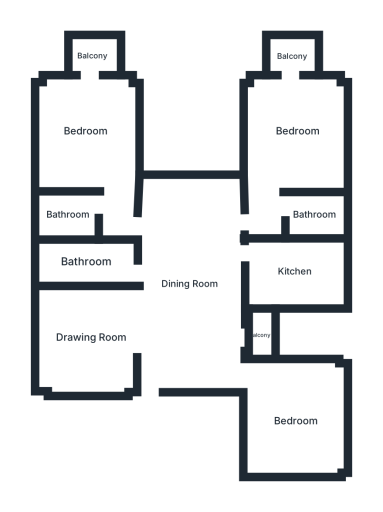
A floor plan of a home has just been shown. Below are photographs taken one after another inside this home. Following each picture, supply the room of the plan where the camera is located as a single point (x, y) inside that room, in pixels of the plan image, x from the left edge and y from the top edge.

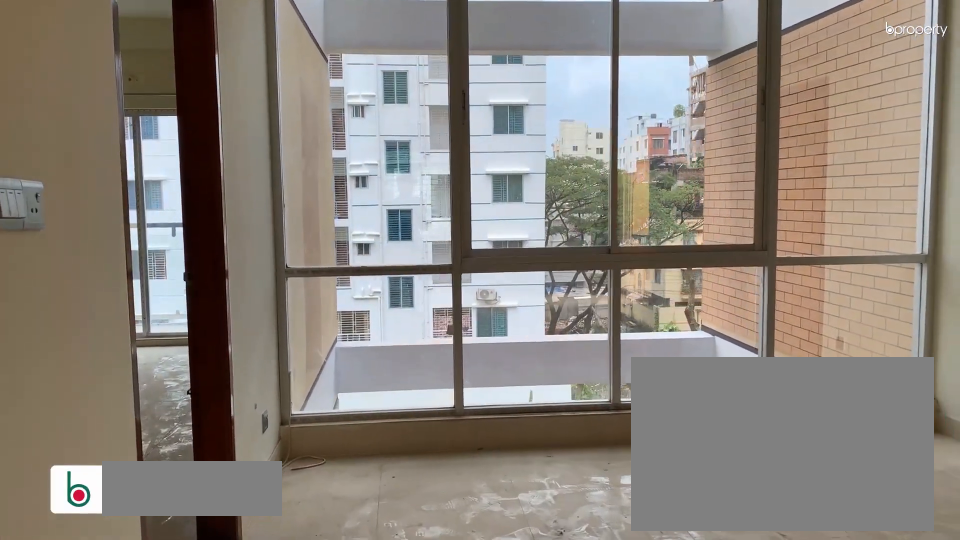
(187, 282)
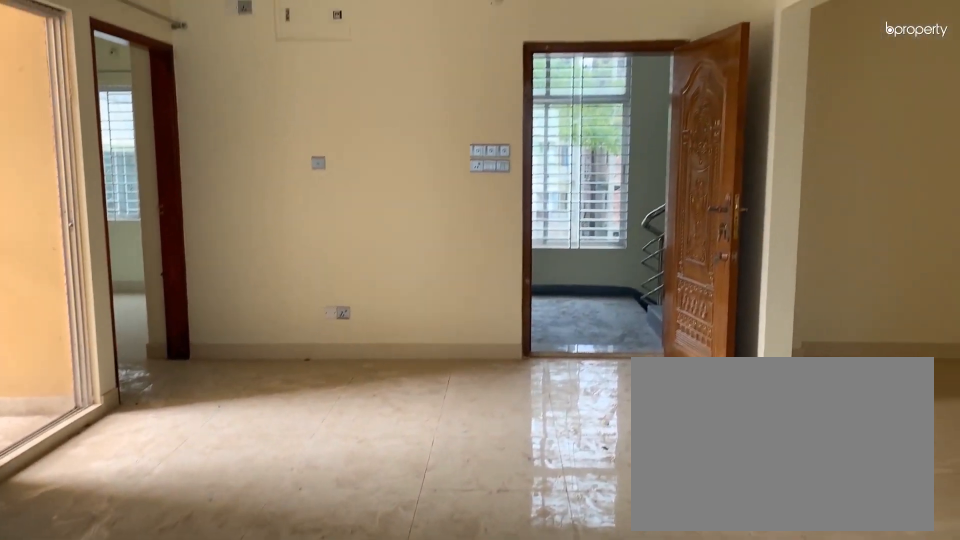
(187, 282)
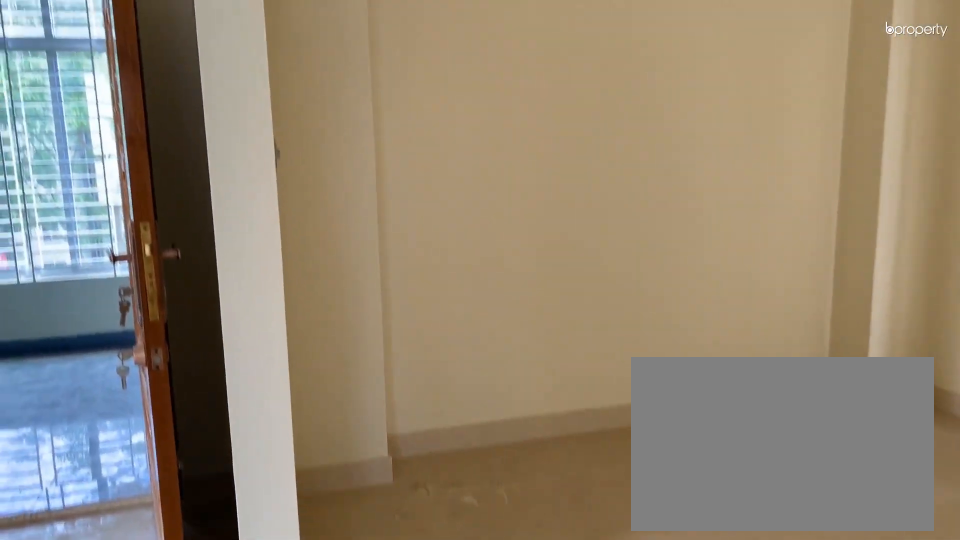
(91, 338)
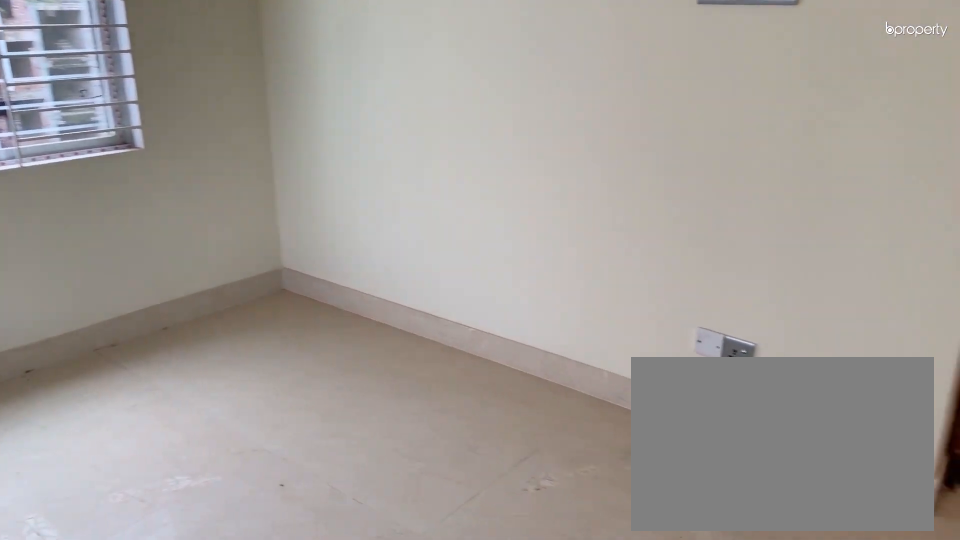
(295, 419)
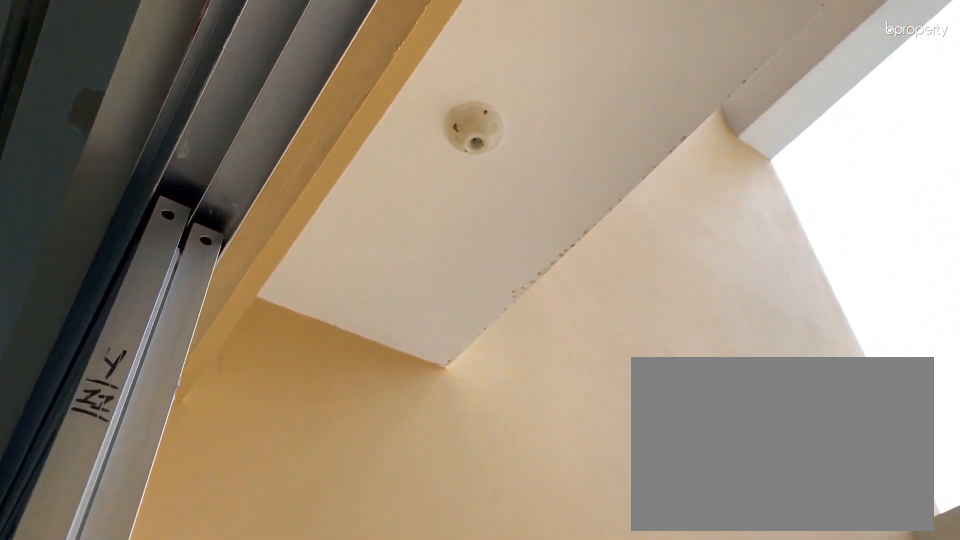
(258, 336)
